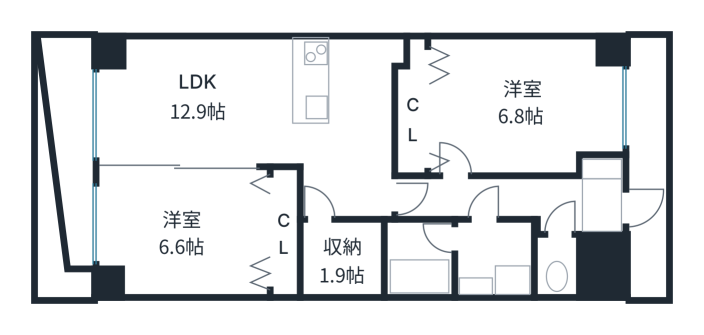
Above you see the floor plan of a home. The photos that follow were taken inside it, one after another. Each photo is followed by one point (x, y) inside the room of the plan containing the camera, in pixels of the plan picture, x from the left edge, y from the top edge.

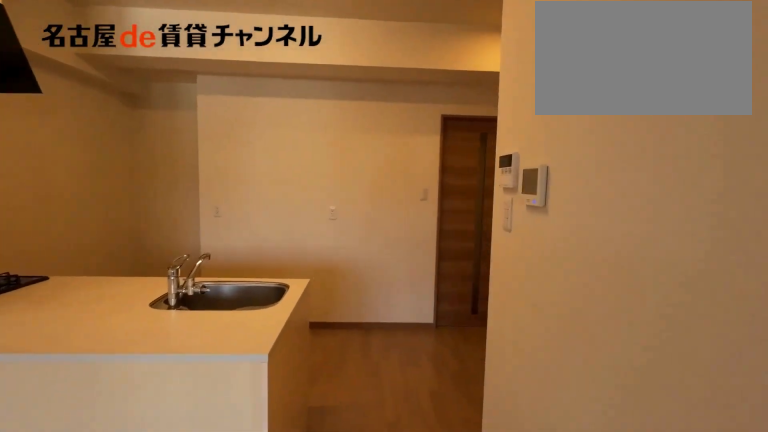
(259, 111)
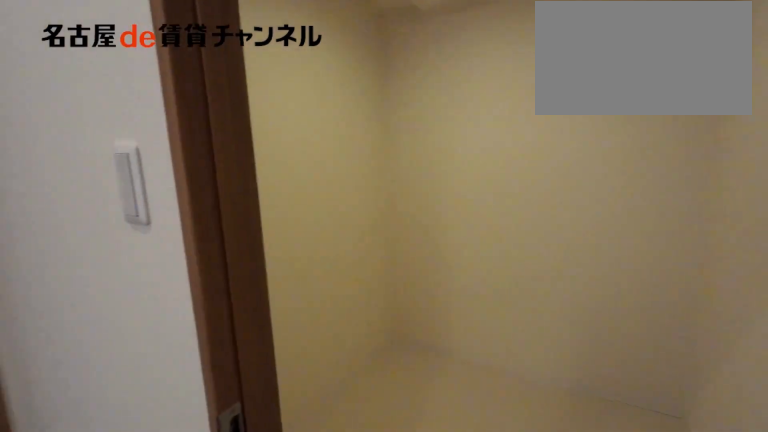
(341, 258)
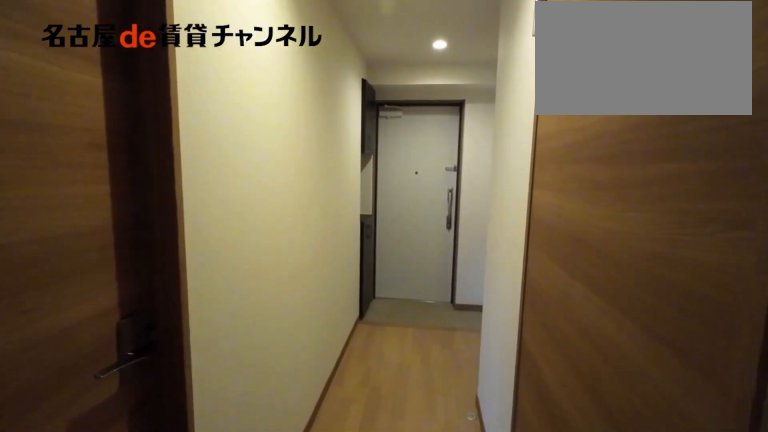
(494, 199)
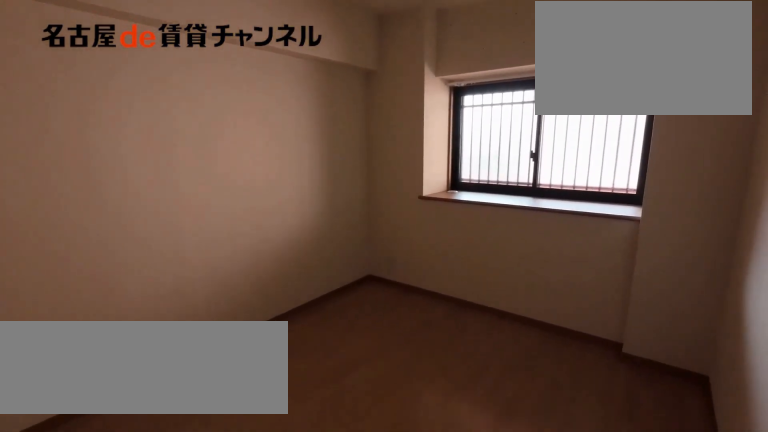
(521, 104)
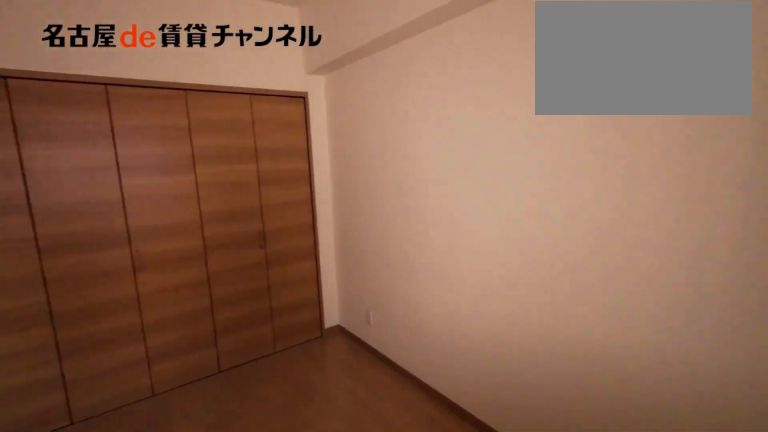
(521, 104)
